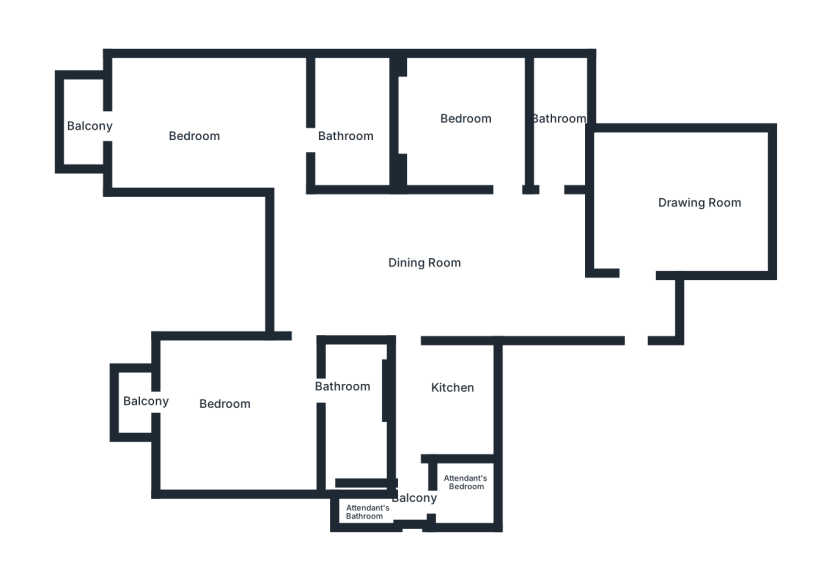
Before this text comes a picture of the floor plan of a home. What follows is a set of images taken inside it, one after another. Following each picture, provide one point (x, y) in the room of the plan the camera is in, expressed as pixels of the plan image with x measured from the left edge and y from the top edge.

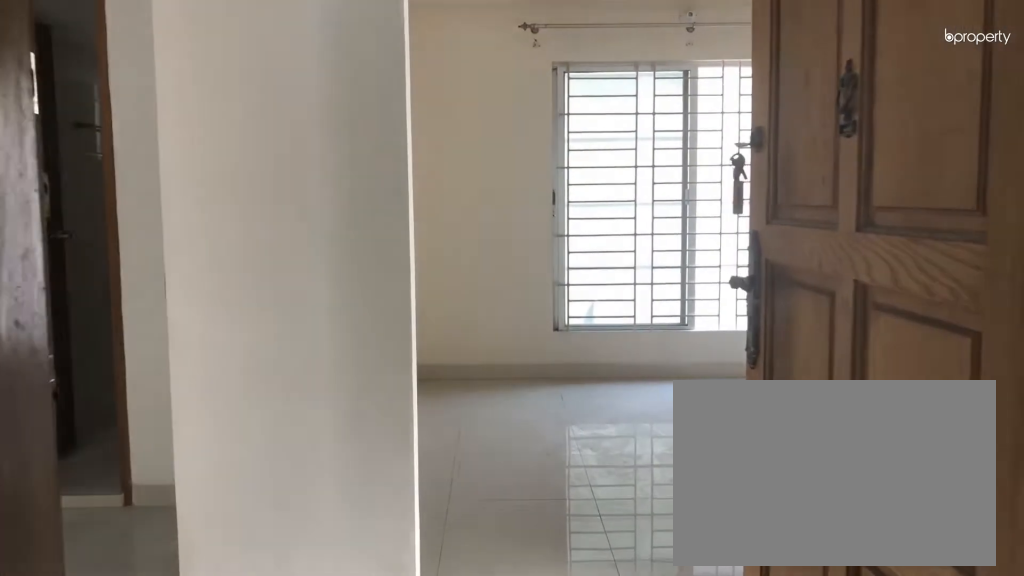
(633, 340)
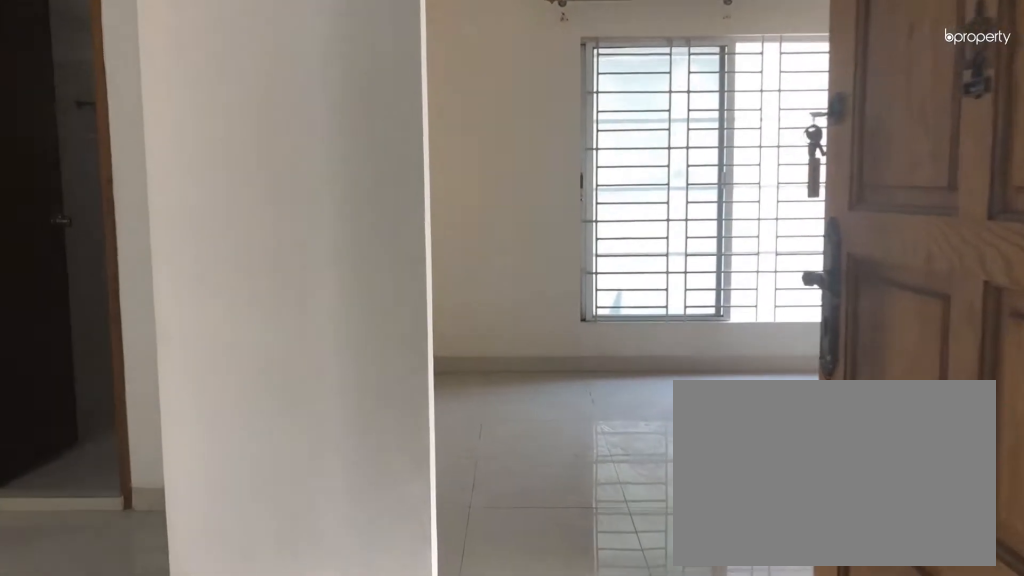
(633, 340)
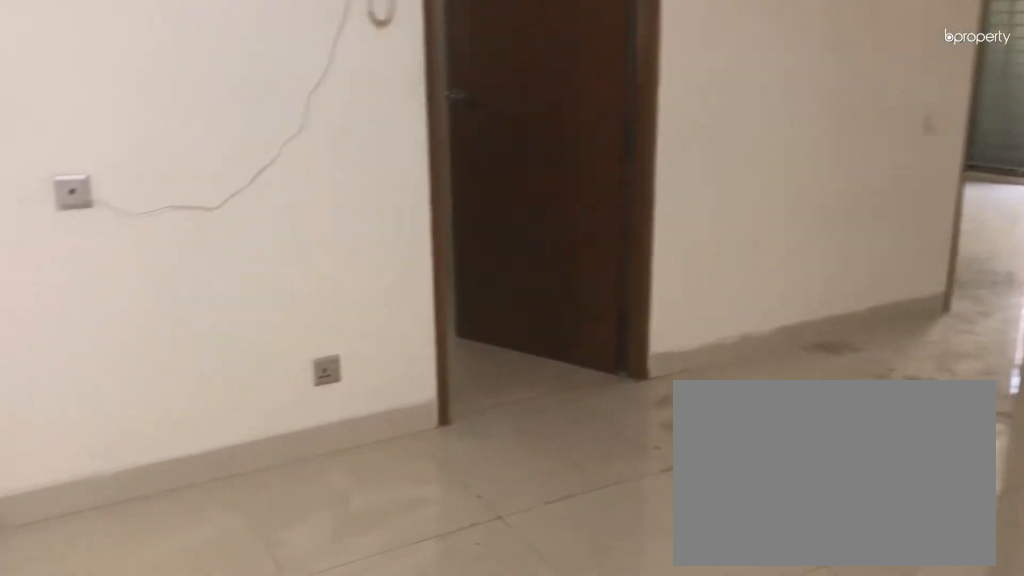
(421, 269)
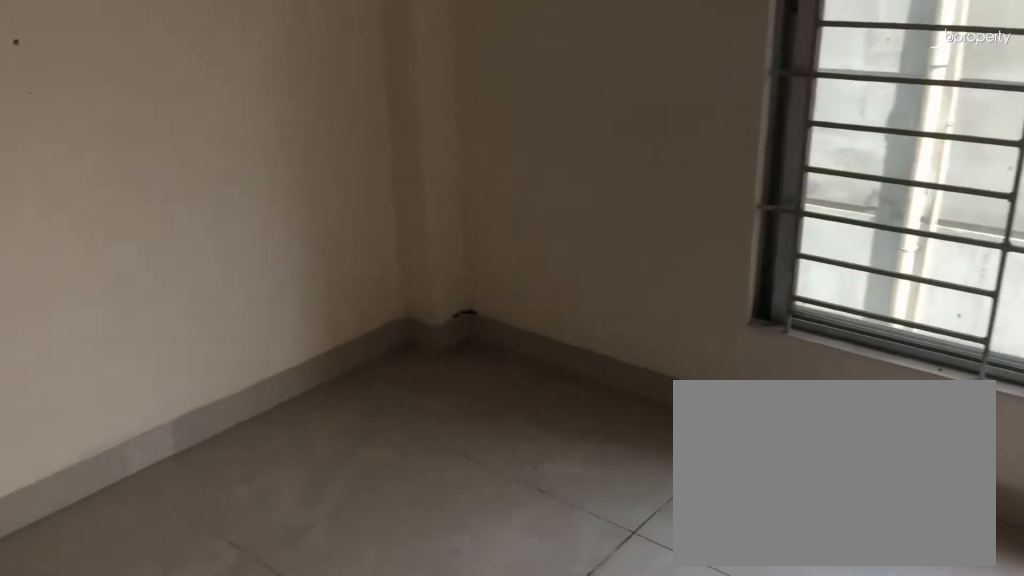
(665, 212)
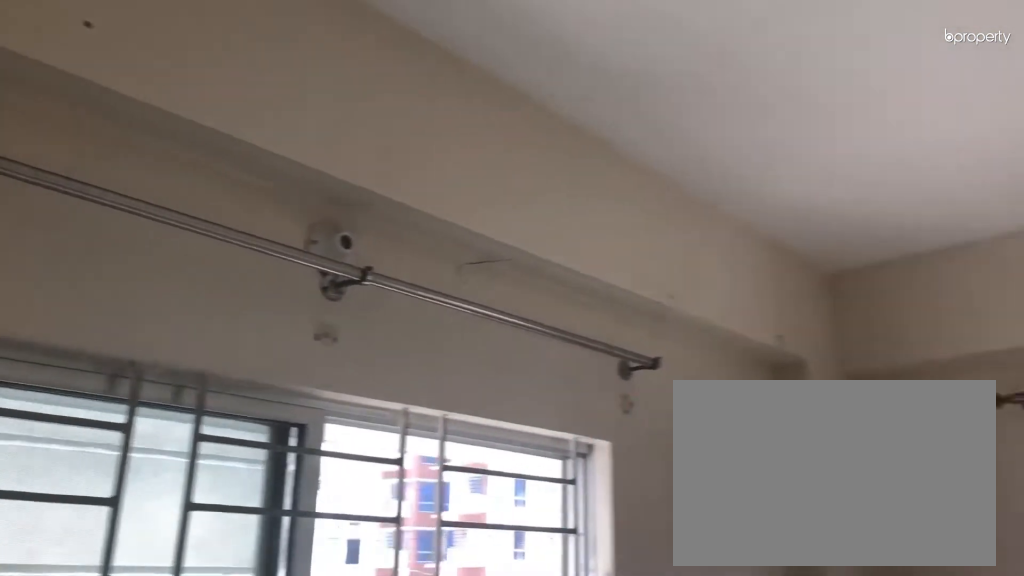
(665, 212)
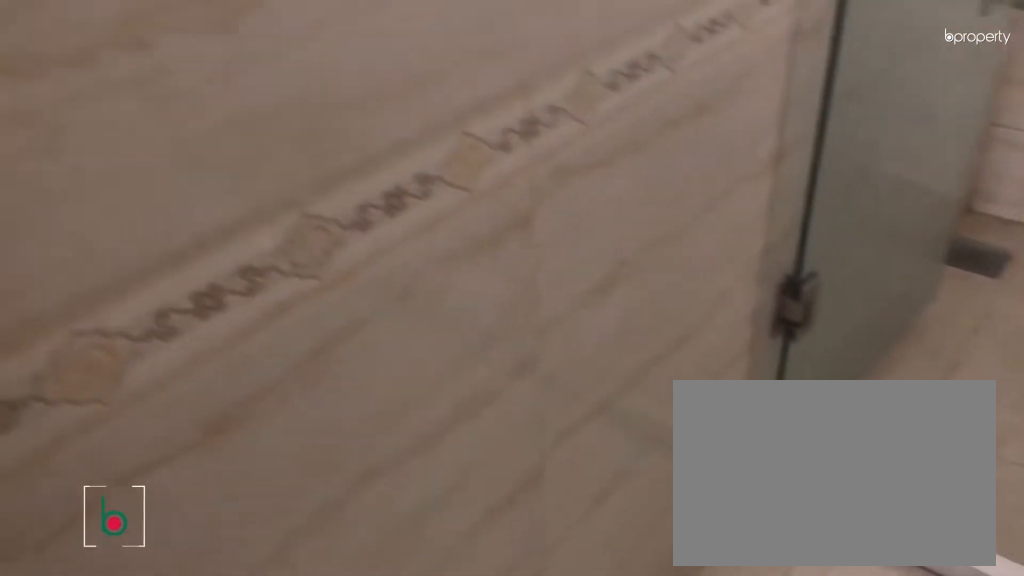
(560, 127)
